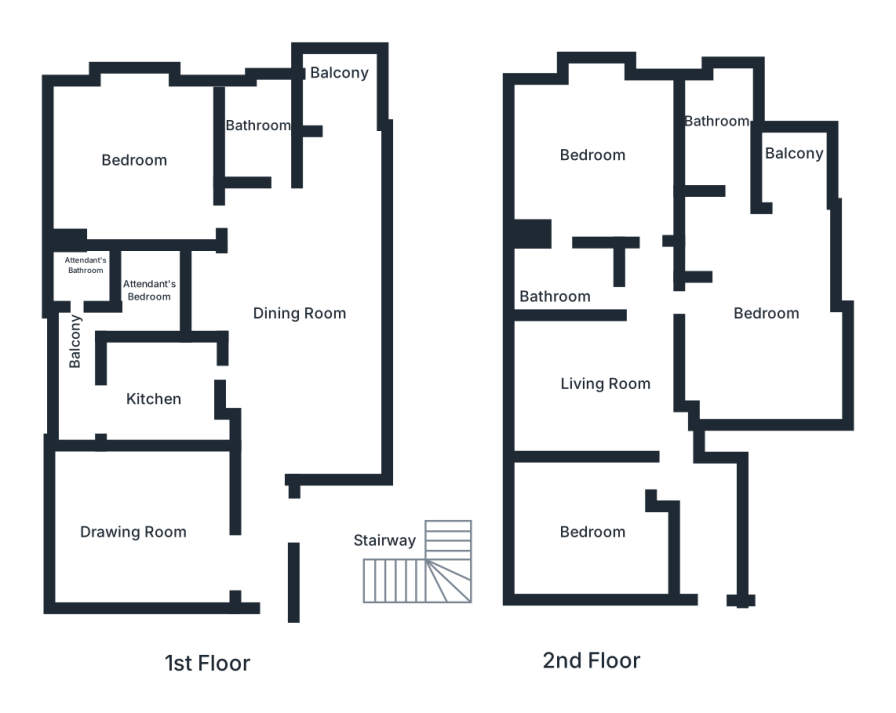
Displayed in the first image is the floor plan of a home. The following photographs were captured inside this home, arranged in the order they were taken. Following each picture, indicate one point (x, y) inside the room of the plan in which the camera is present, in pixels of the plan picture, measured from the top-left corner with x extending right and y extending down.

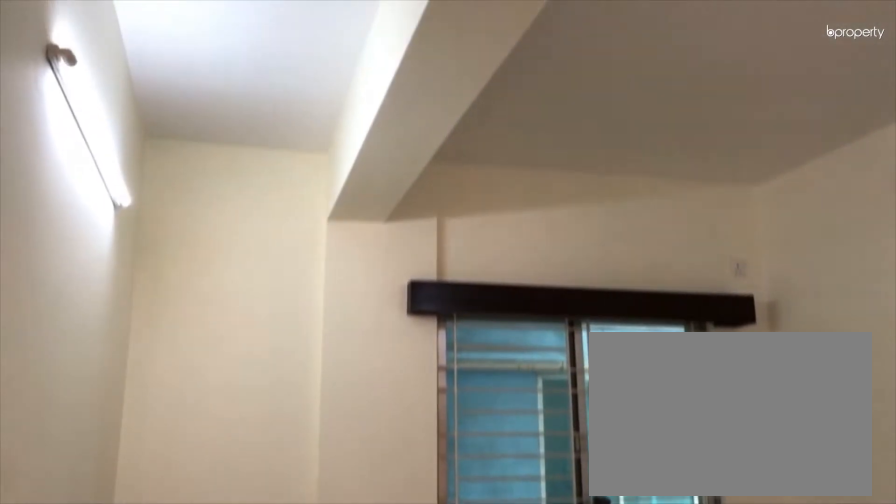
(593, 374)
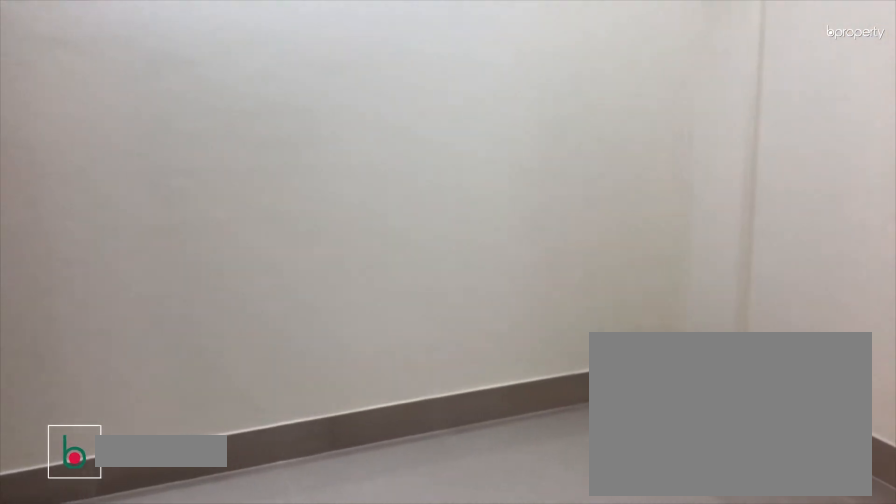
(586, 533)
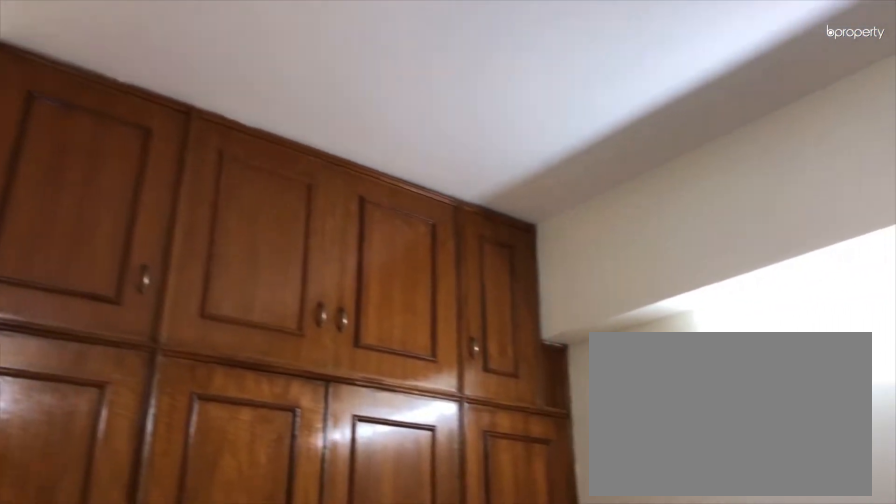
(586, 533)
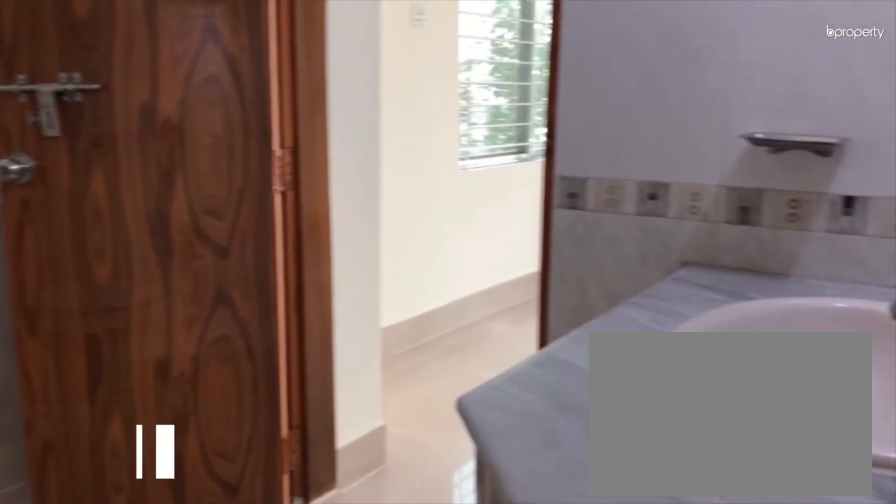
(574, 281)
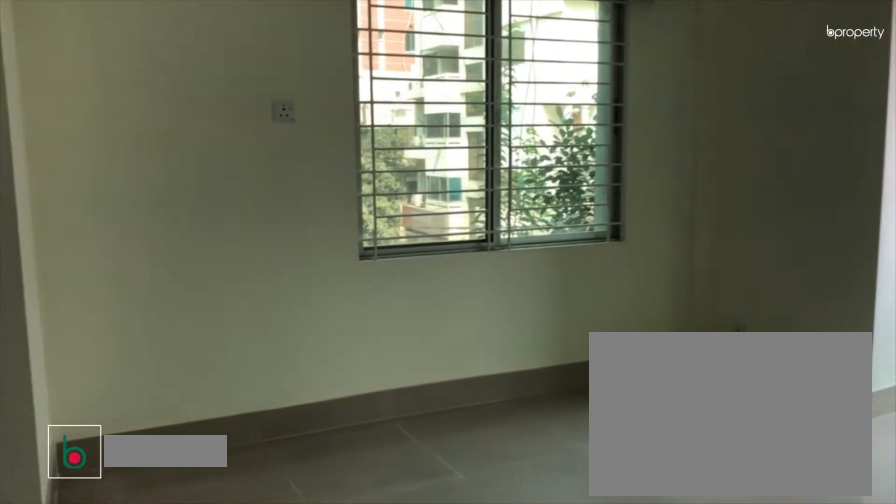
(579, 145)
